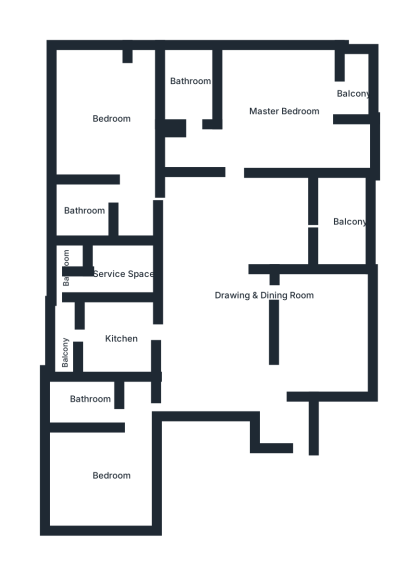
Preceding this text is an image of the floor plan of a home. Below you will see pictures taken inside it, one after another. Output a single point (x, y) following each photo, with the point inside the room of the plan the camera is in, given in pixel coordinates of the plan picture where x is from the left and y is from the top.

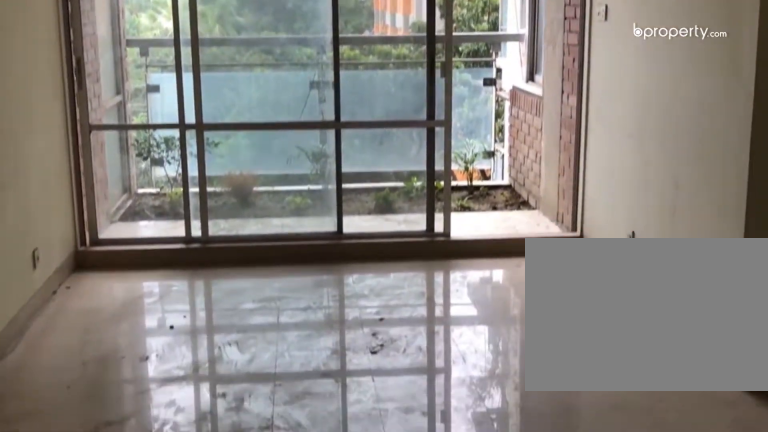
(236, 223)
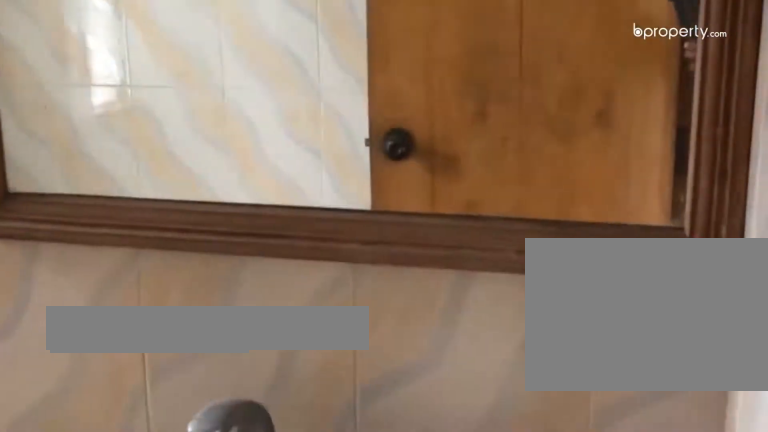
(109, 401)
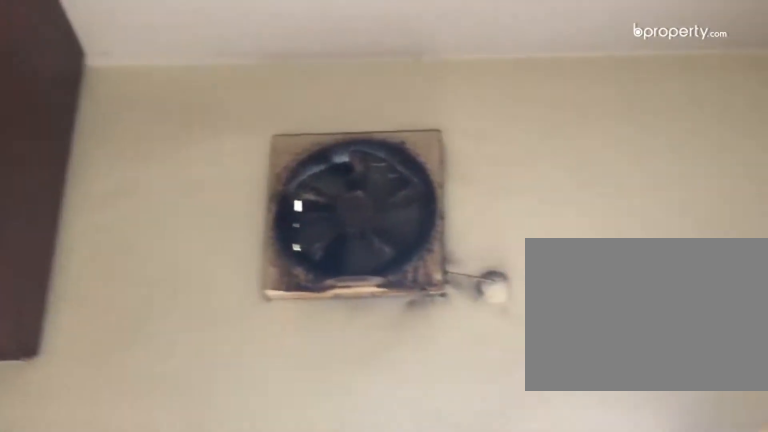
(110, 339)
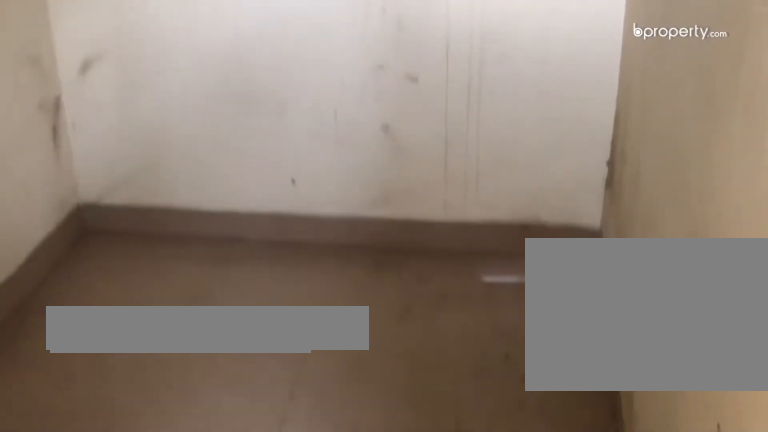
(126, 272)
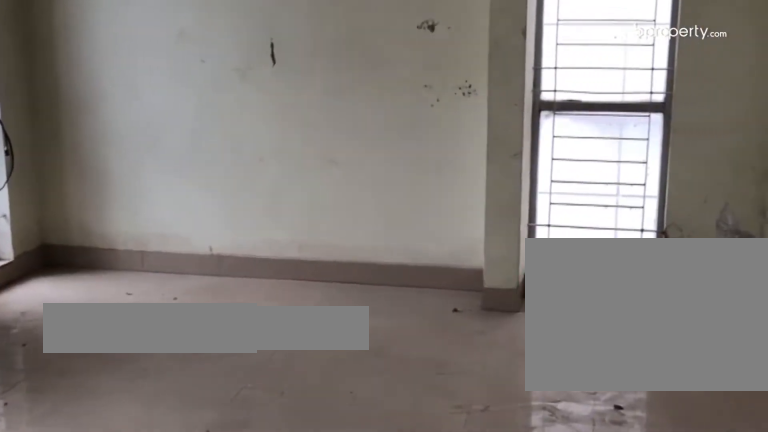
(107, 120)
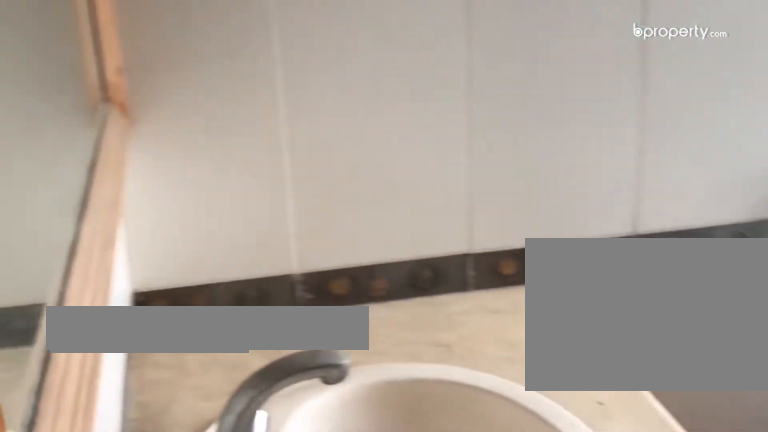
(84, 207)
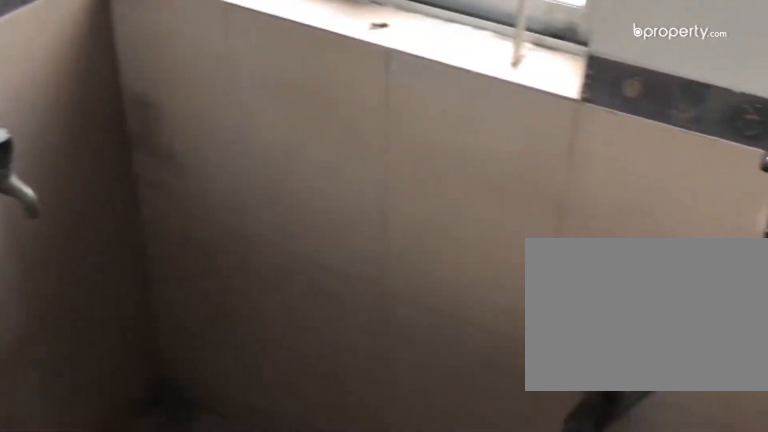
(84, 207)
